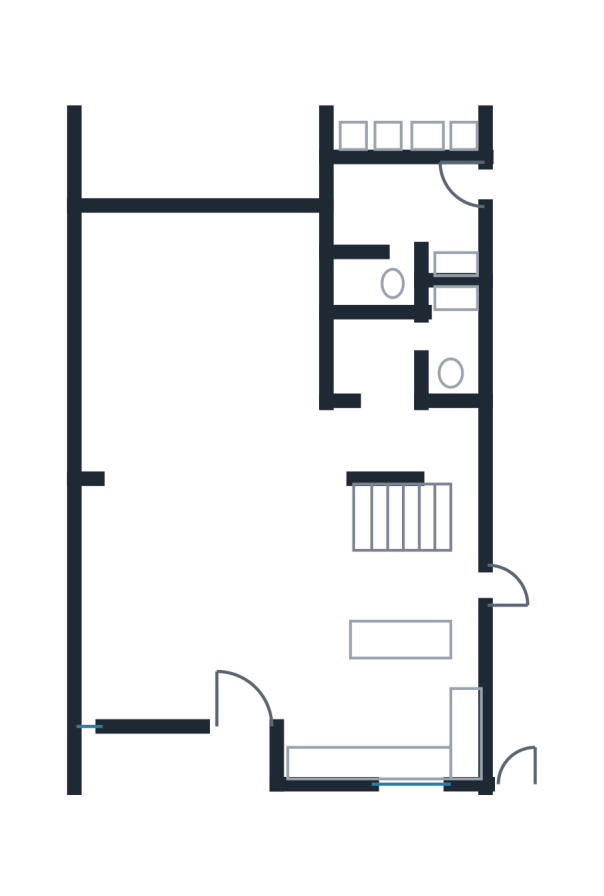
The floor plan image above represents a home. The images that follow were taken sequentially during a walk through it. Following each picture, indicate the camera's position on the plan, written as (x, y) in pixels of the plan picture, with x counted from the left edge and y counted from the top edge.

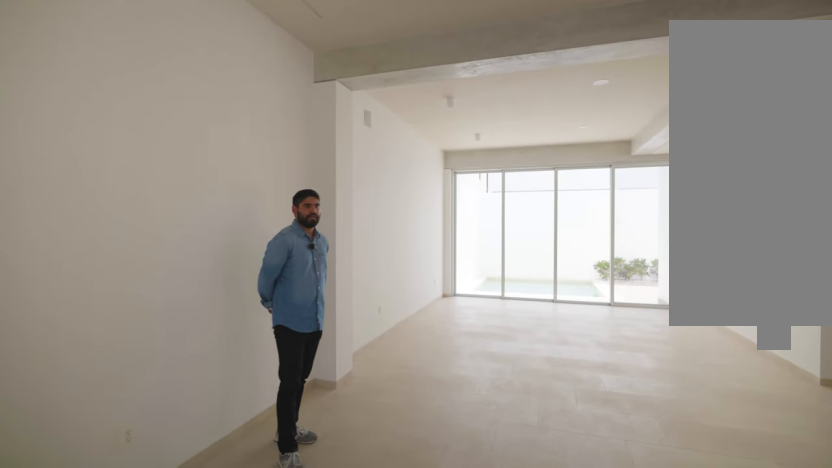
(135, 684)
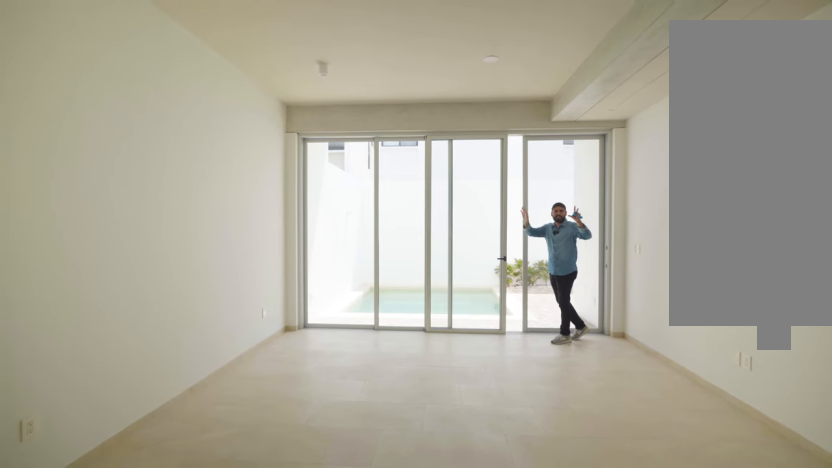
(162, 491)
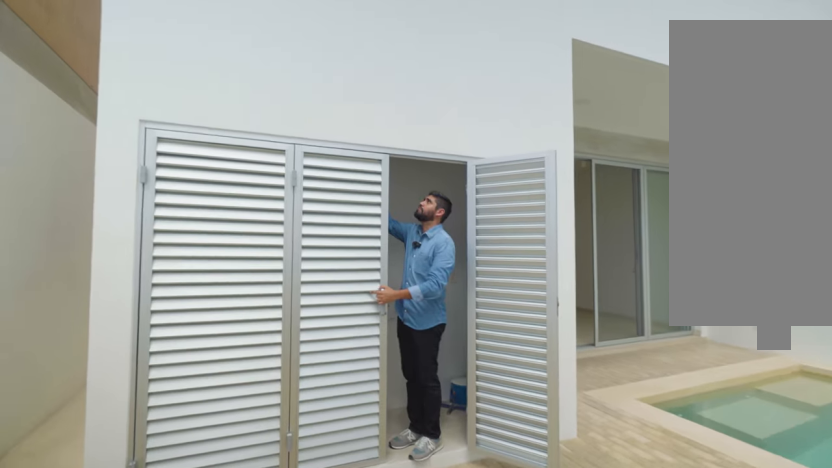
(463, 67)
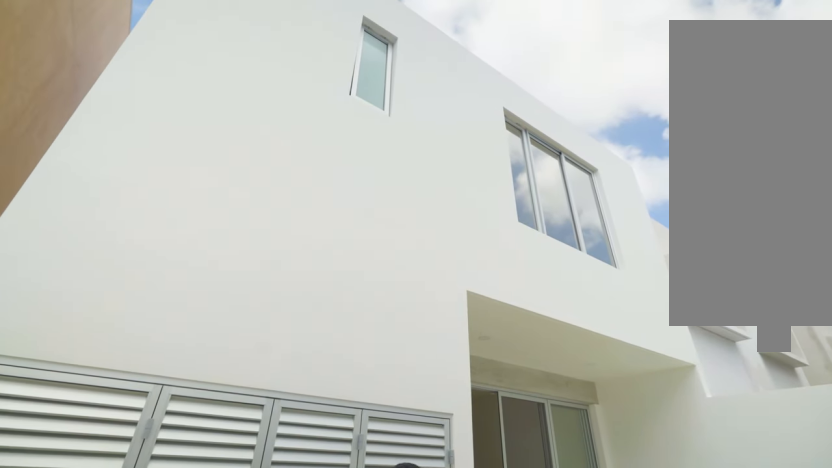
(466, 67)
